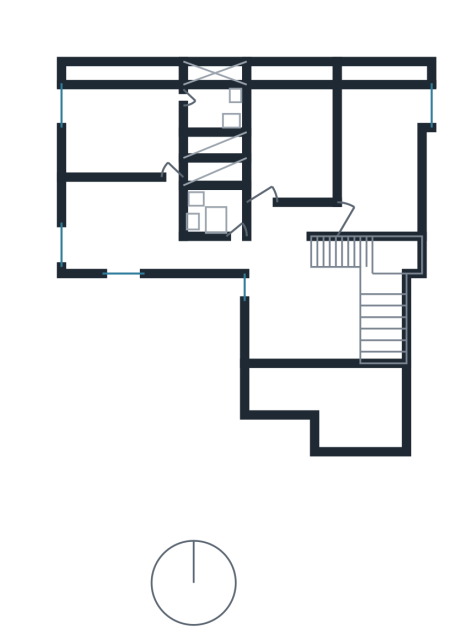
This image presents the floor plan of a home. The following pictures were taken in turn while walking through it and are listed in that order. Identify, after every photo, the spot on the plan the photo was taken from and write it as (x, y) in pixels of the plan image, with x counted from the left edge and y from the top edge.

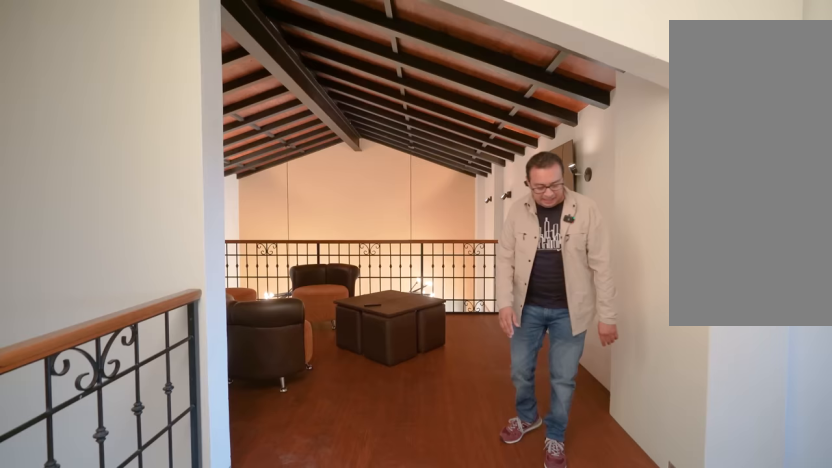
(267, 232)
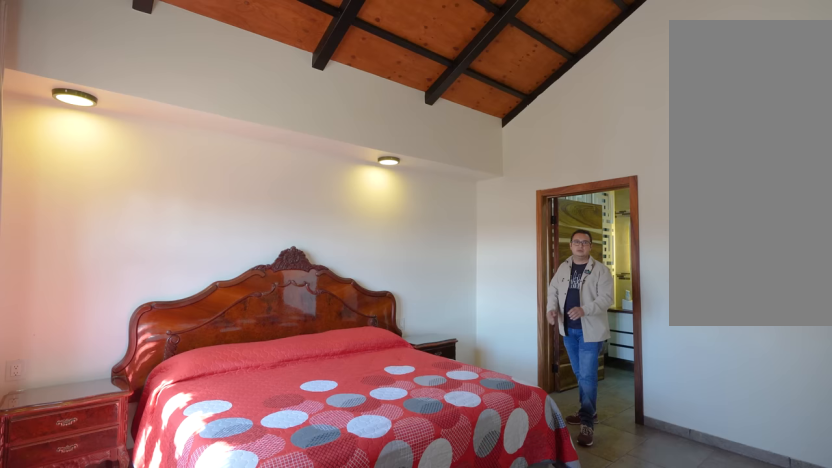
(157, 147)
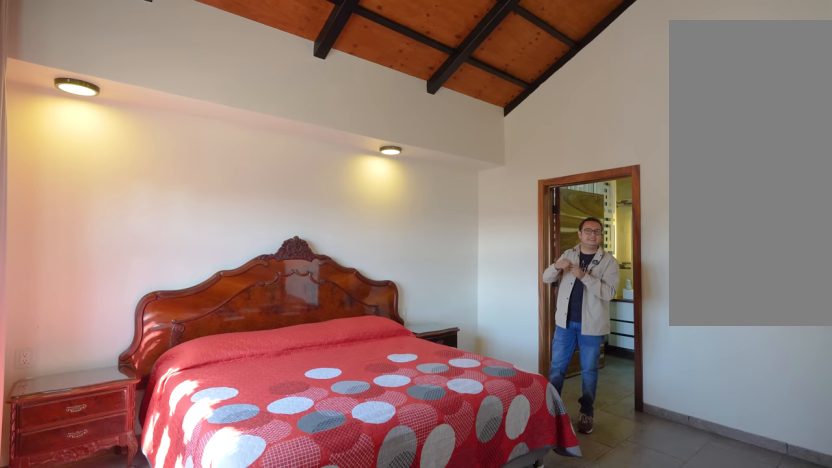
(125, 158)
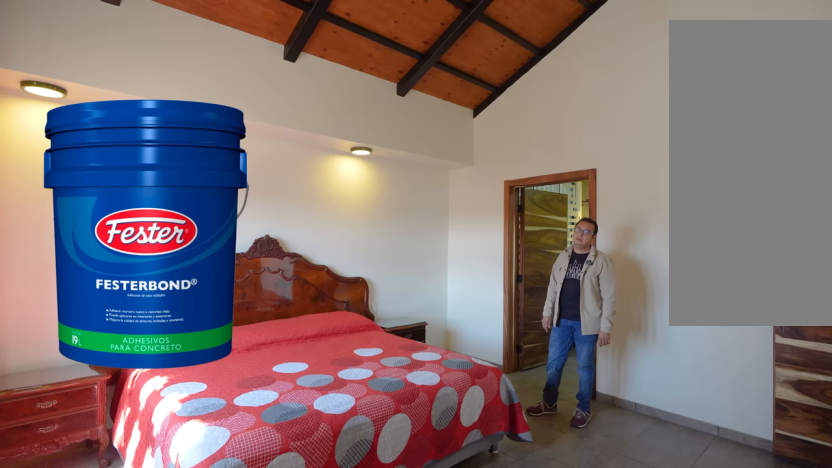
(126, 157)
